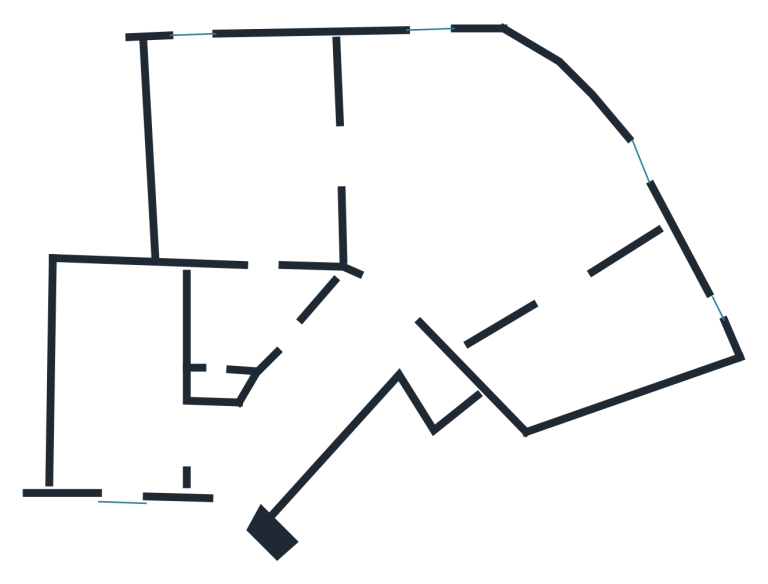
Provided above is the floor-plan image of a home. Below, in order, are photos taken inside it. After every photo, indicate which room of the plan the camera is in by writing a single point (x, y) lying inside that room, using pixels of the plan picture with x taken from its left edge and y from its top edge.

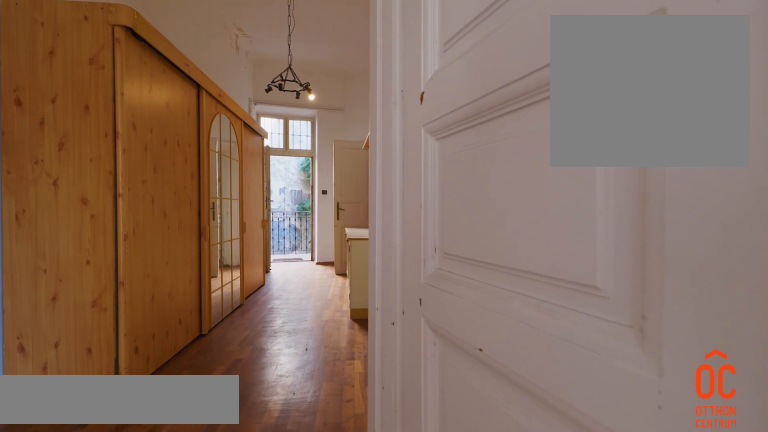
(324, 385)
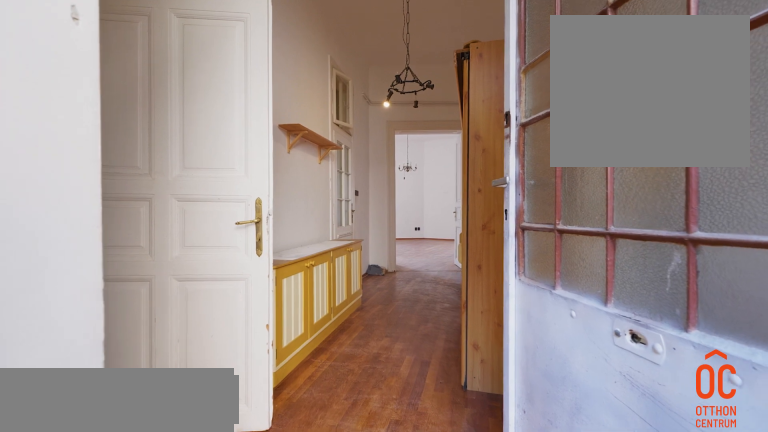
(324, 385)
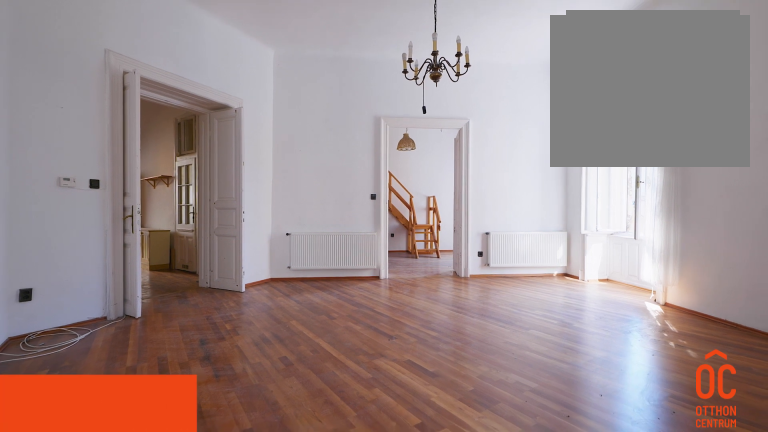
(493, 183)
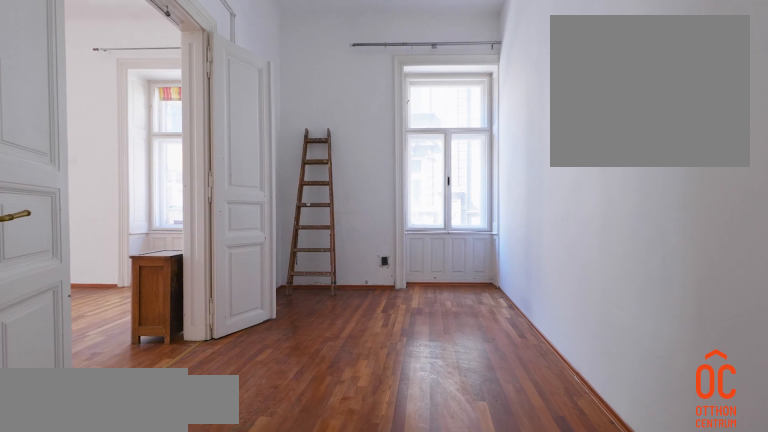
(590, 343)
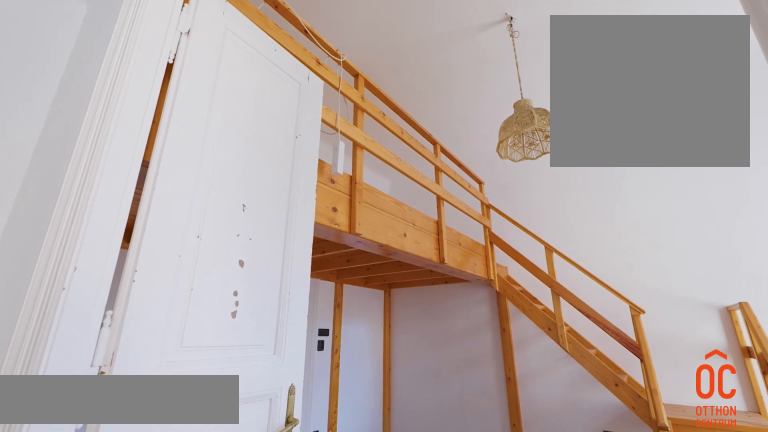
(266, 160)
